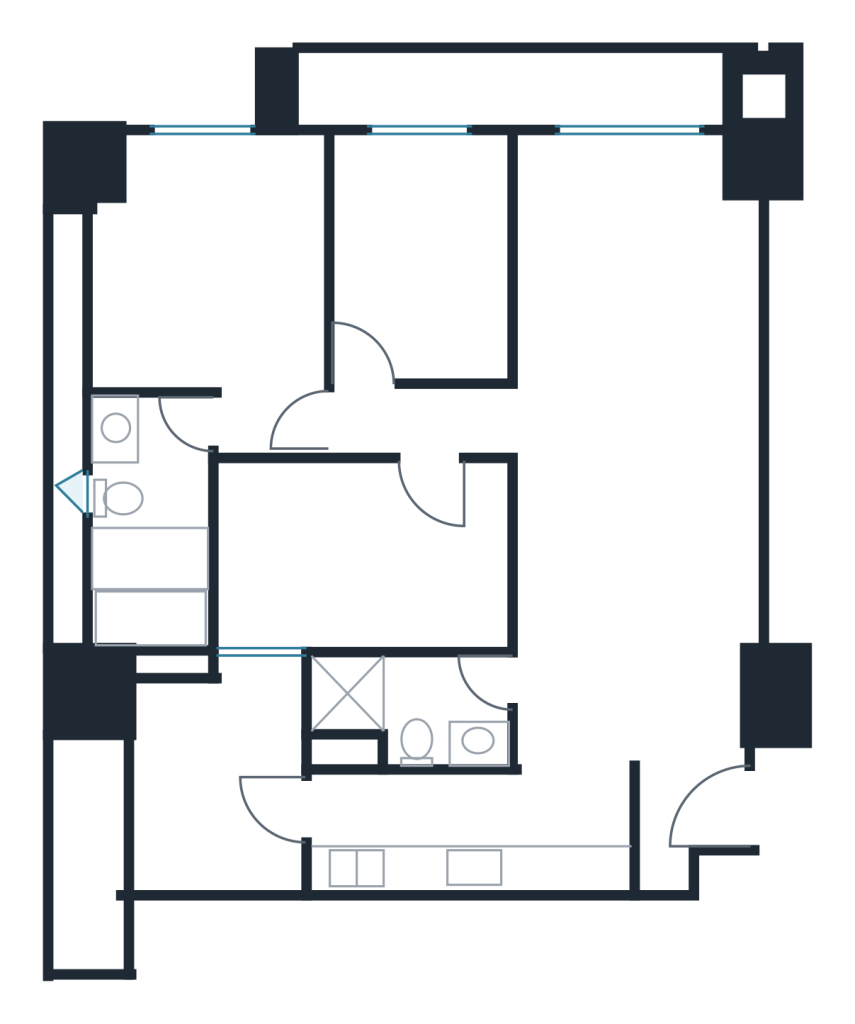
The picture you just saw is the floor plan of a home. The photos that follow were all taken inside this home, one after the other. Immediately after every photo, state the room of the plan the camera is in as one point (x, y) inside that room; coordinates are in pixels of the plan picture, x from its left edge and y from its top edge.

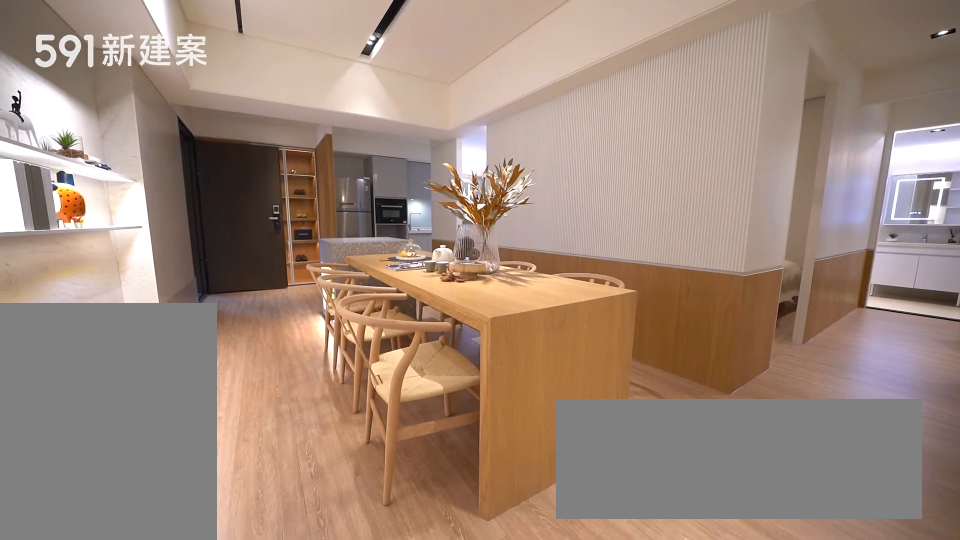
(636, 583)
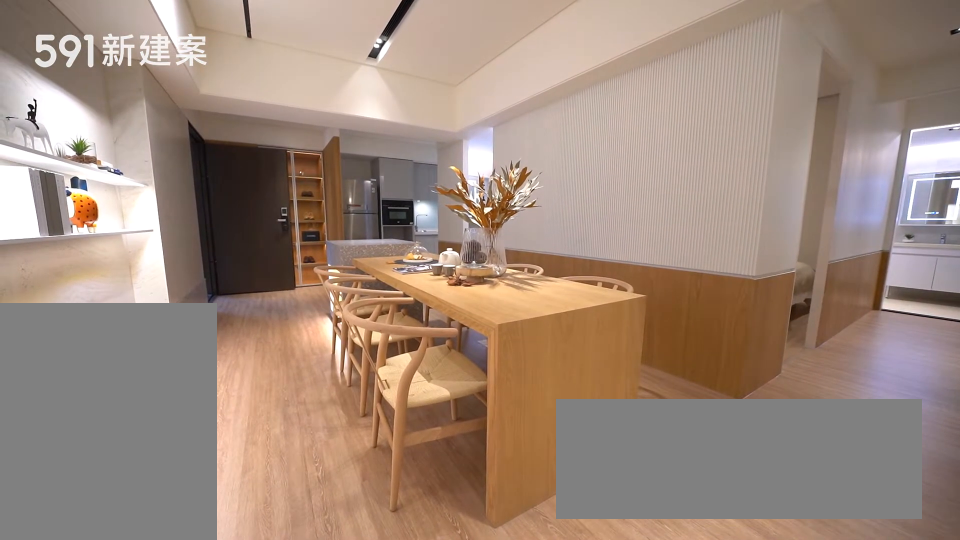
(636, 583)
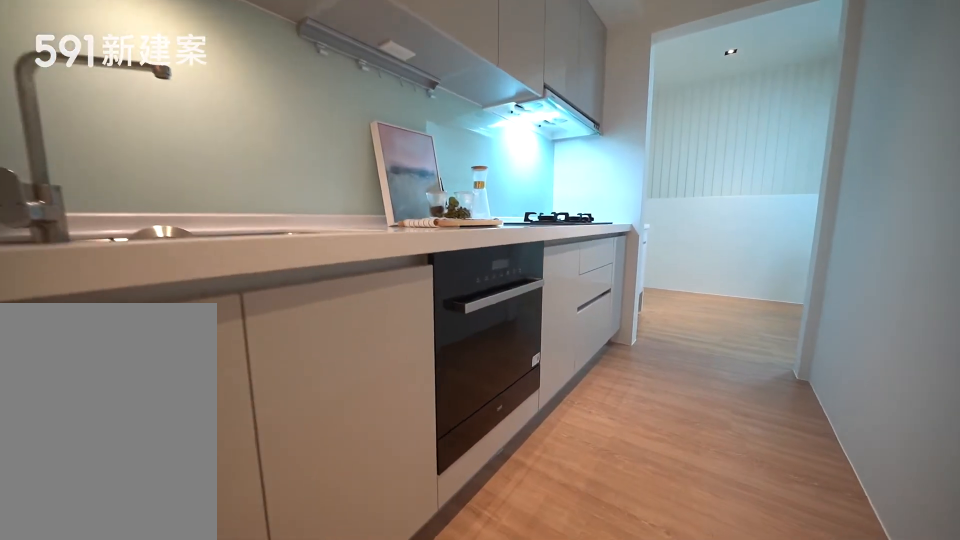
(471, 831)
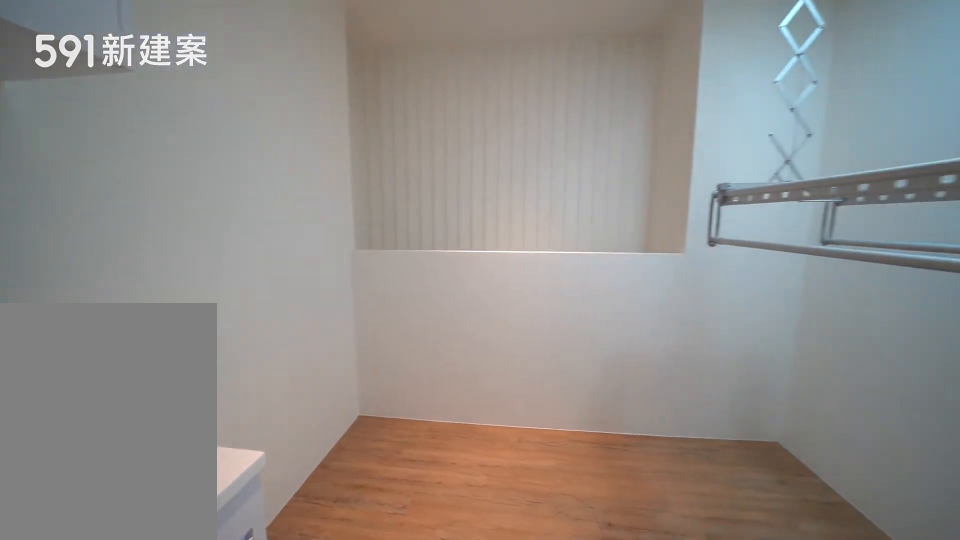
(218, 771)
